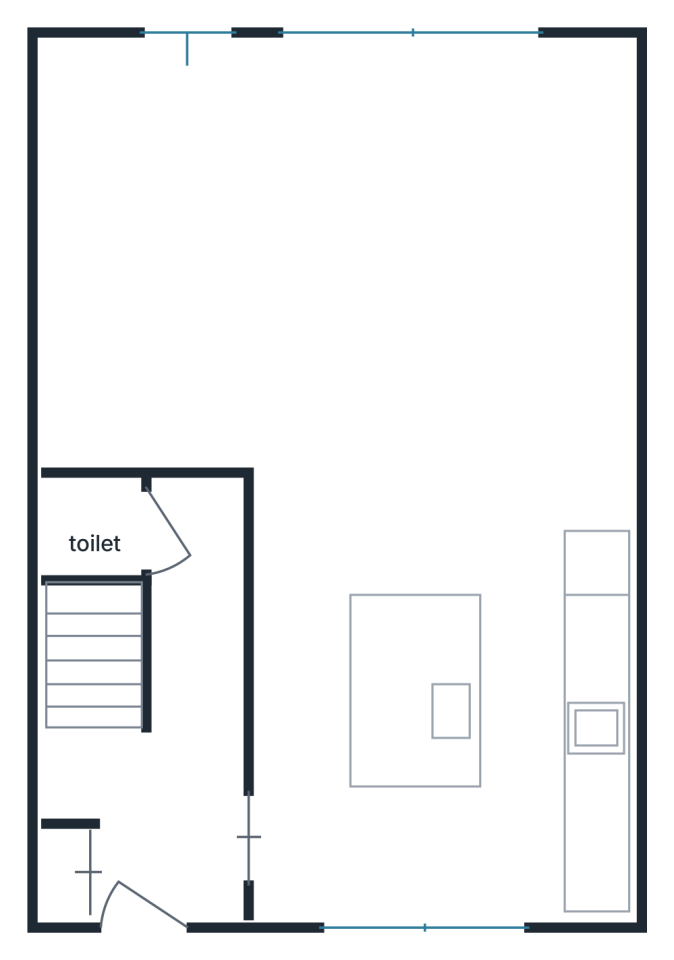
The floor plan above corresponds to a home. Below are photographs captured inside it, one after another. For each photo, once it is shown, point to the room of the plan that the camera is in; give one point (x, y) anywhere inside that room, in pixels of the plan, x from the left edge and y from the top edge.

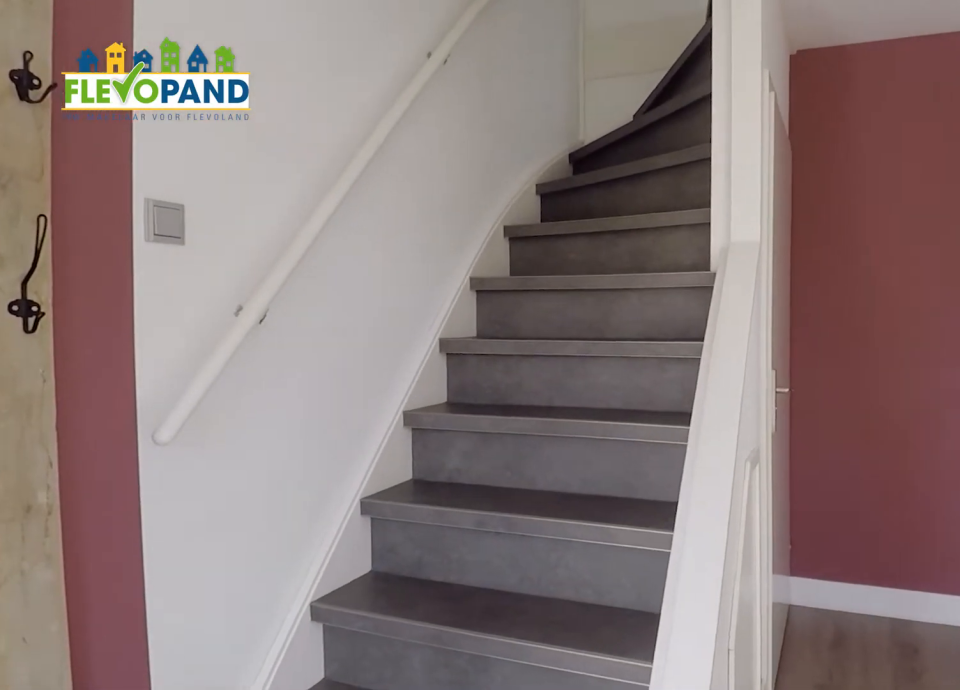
(204, 687)
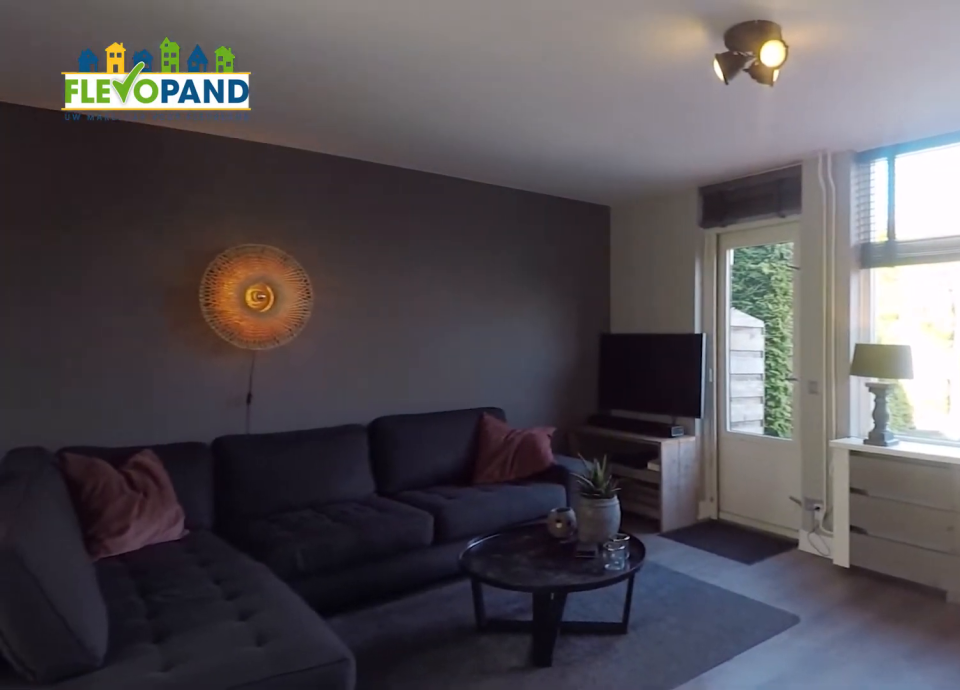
(312, 213)
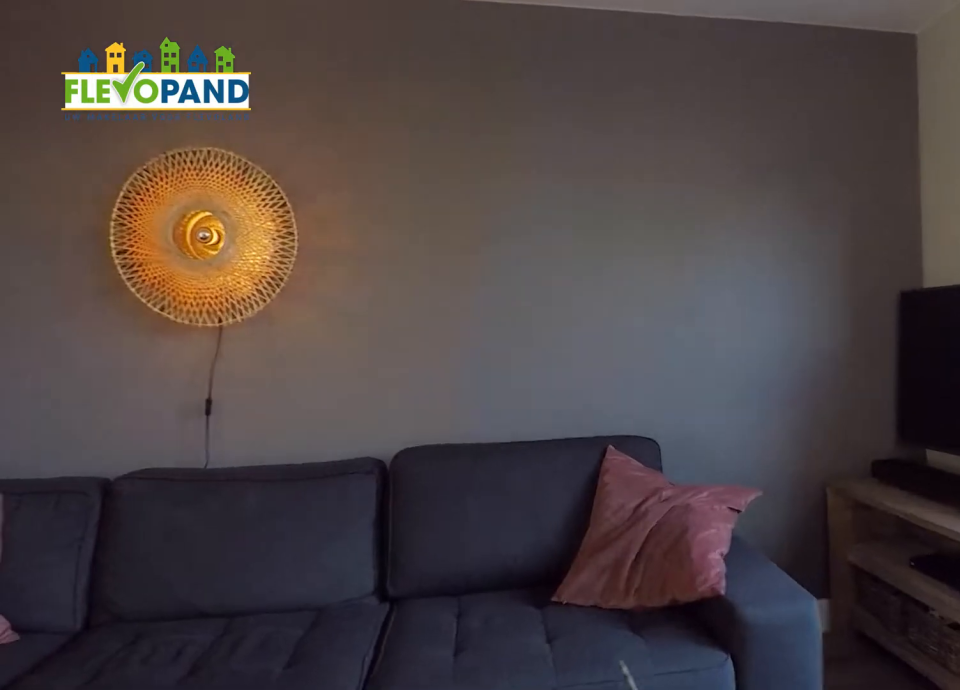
(312, 213)
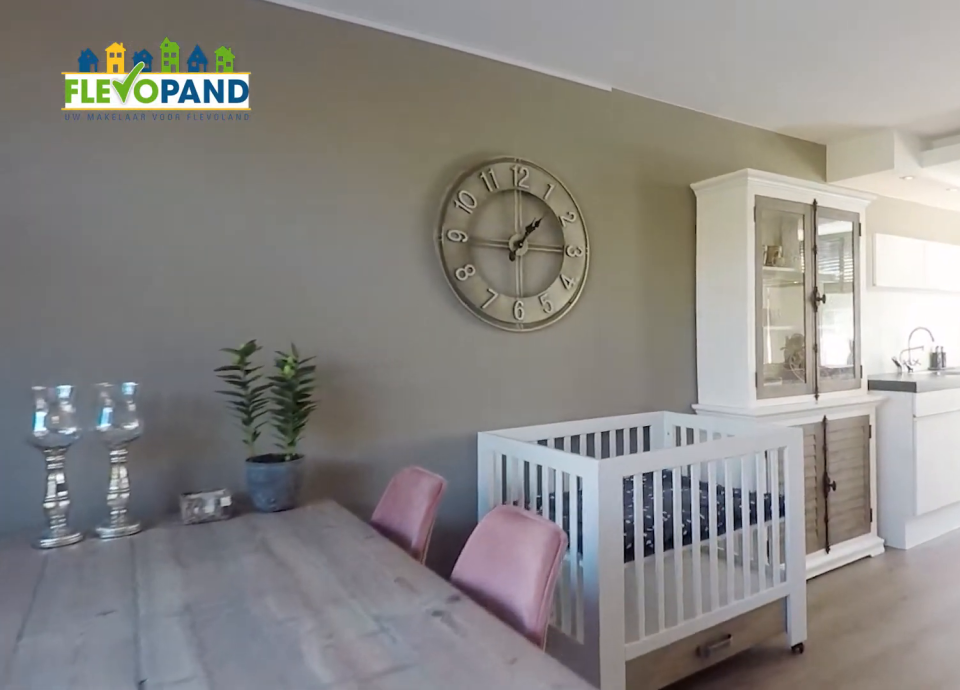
(312, 213)
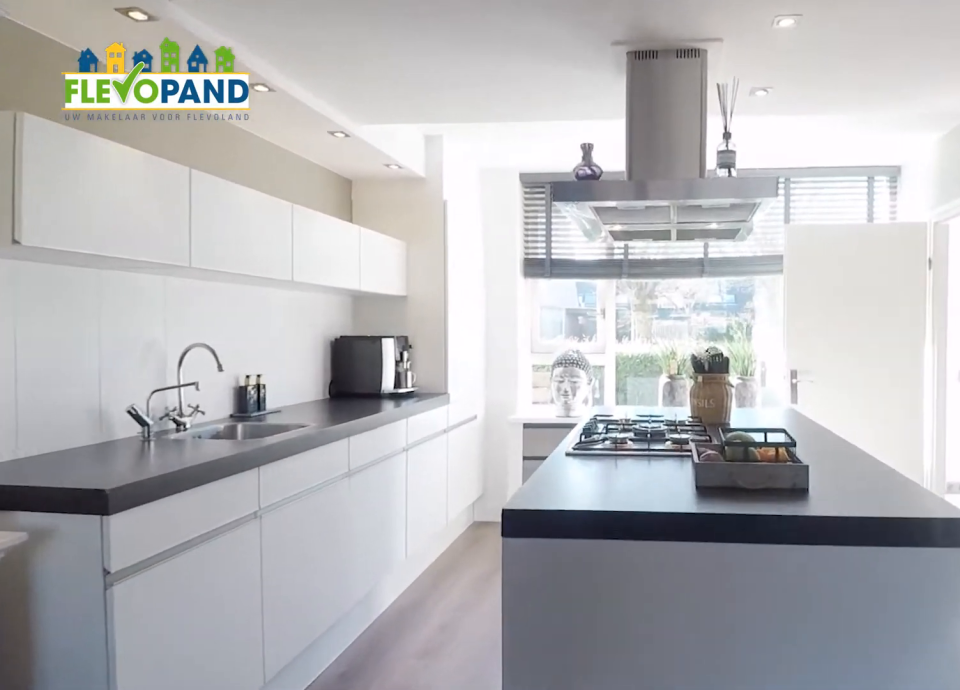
(443, 719)
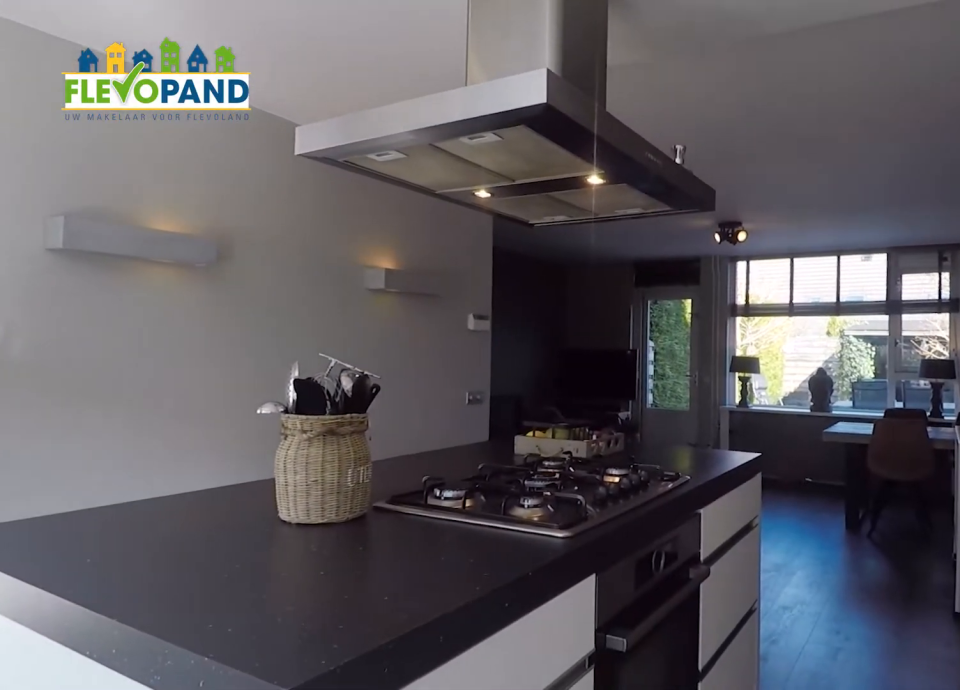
(443, 719)
